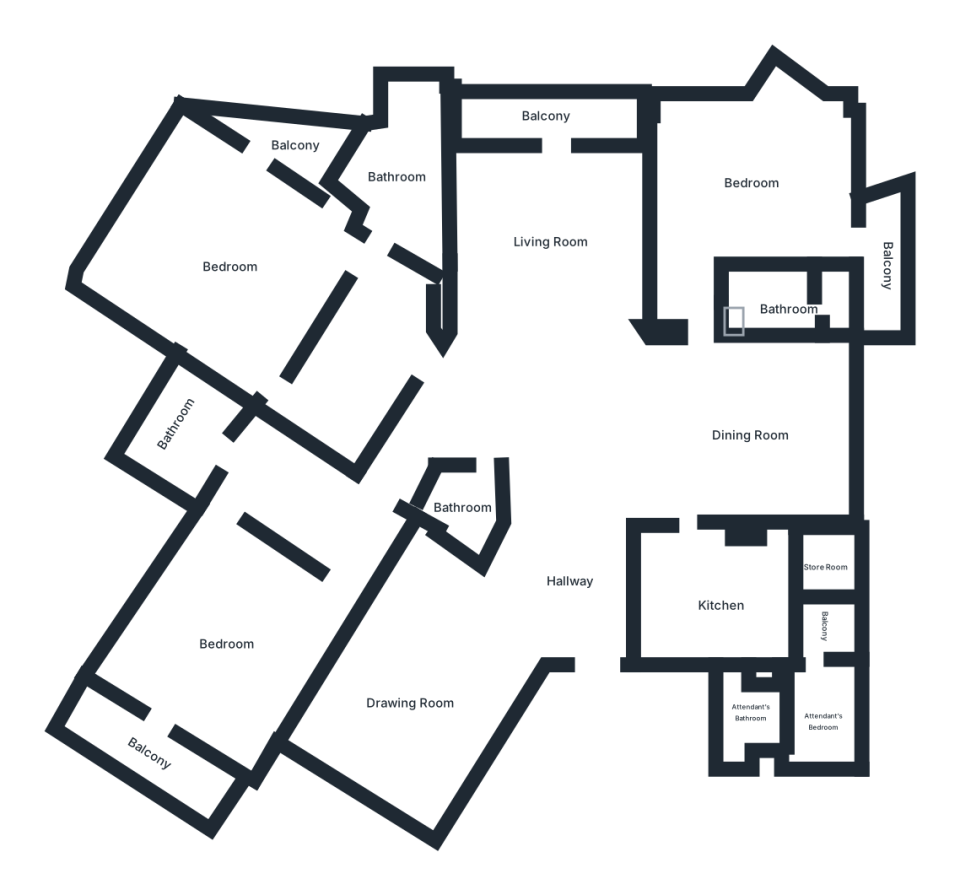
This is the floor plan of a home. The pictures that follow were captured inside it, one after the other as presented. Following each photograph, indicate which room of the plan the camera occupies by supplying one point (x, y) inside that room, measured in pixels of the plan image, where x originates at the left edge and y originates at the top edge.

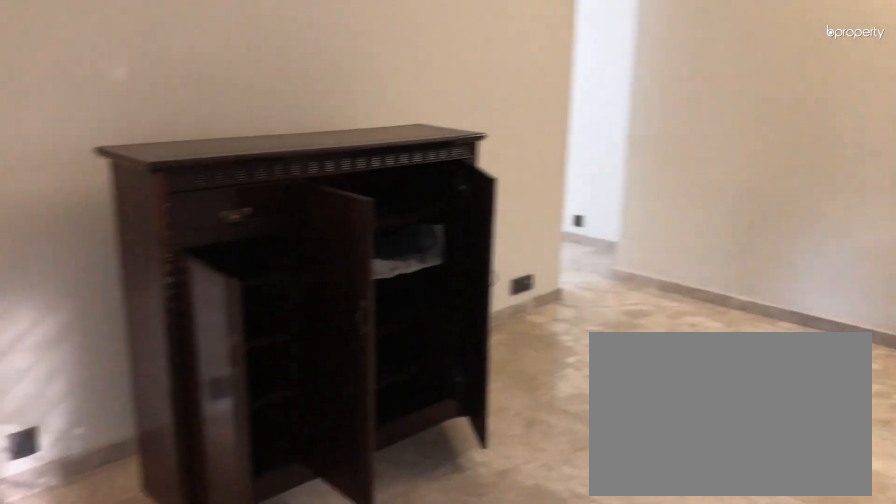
(228, 256)
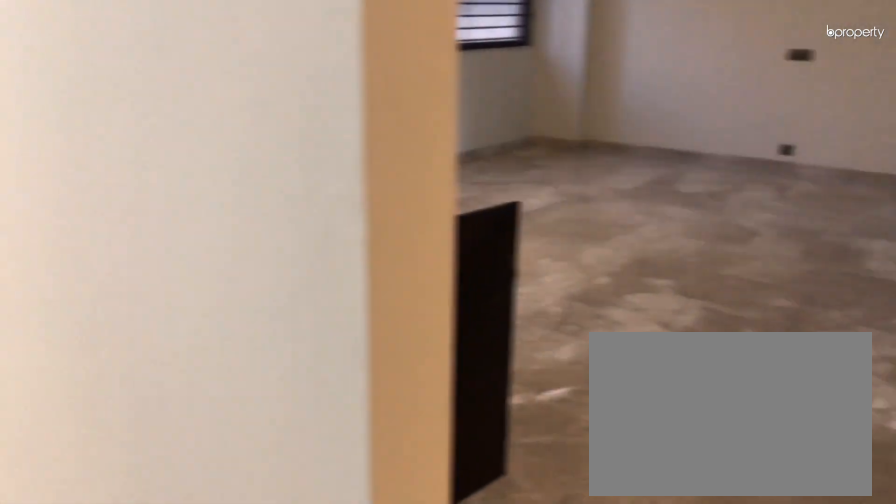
(358, 365)
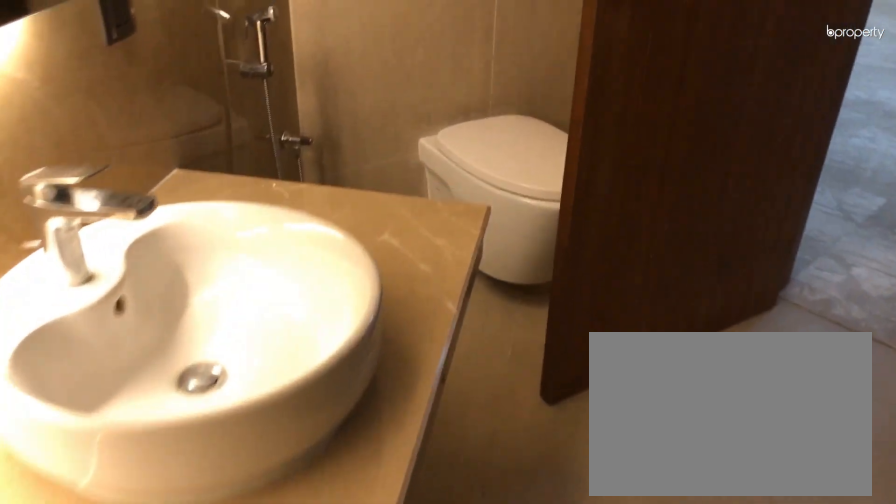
(394, 175)
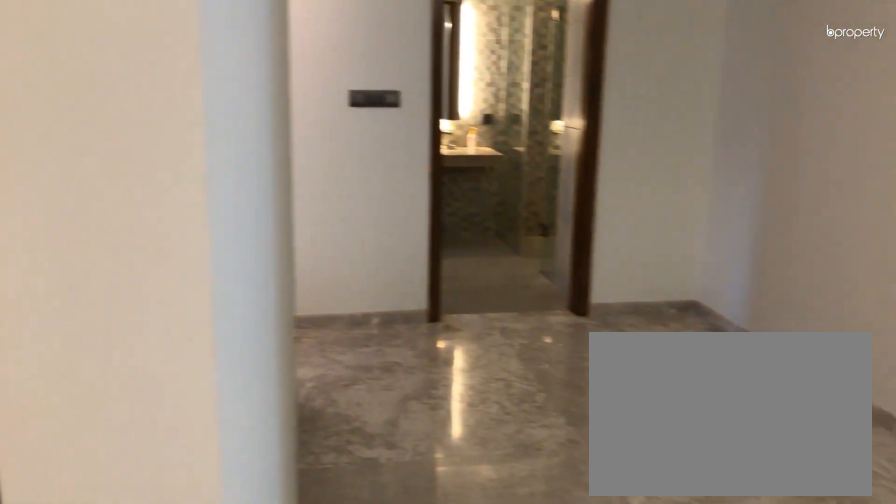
(224, 633)
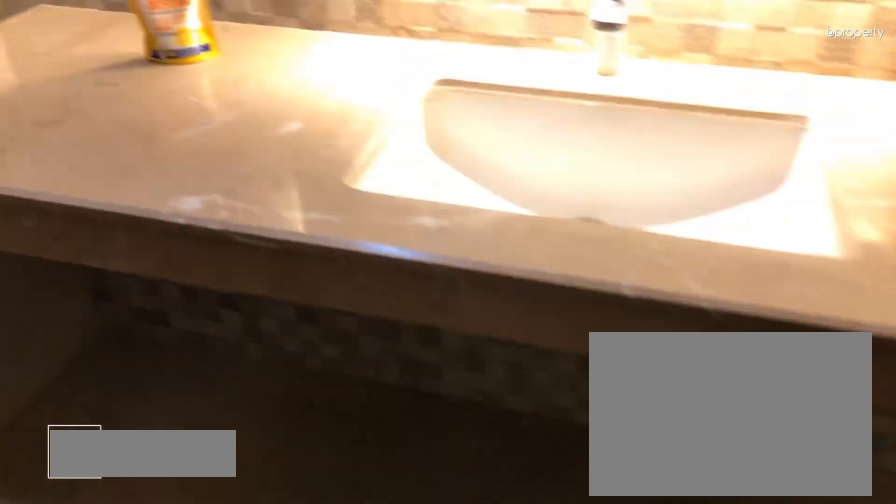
(184, 439)
